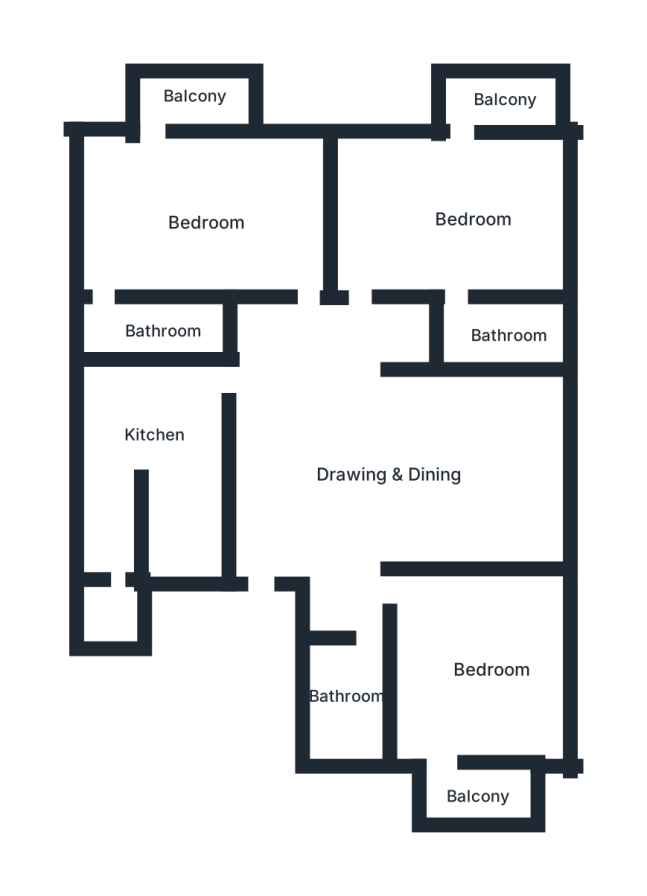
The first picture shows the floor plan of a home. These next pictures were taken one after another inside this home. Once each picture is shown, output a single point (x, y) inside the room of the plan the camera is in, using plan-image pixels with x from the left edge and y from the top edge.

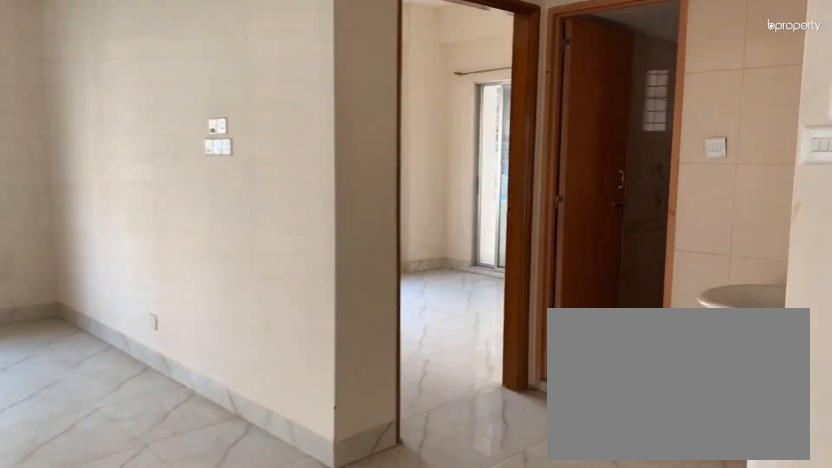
(392, 465)
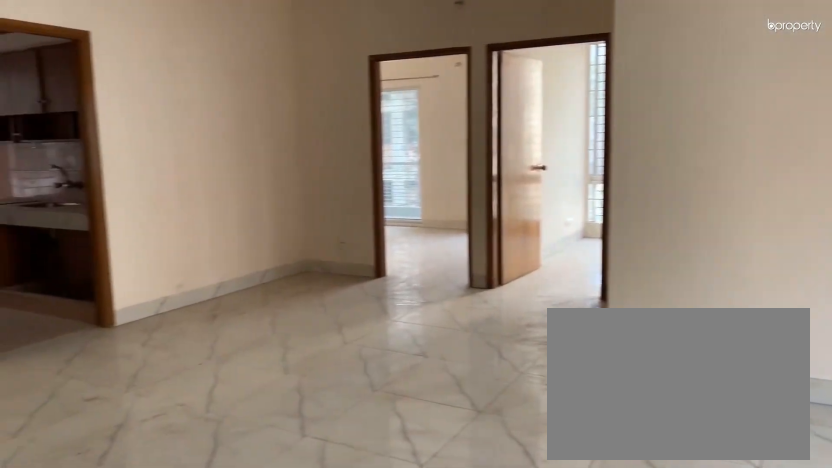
(392, 465)
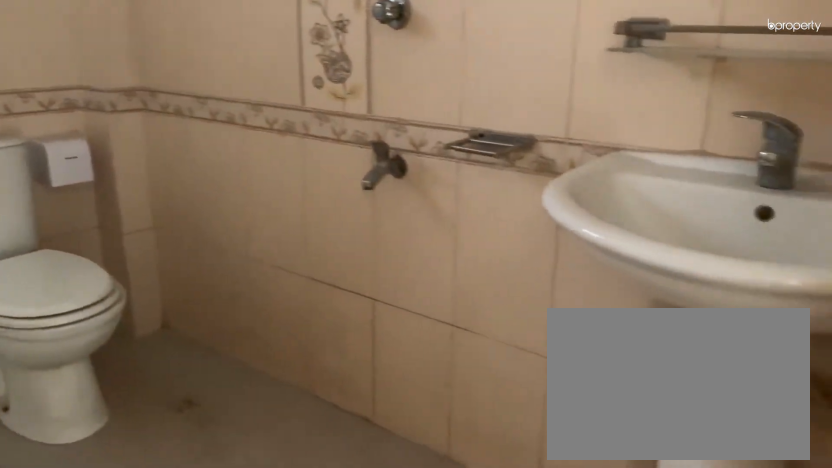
(356, 702)
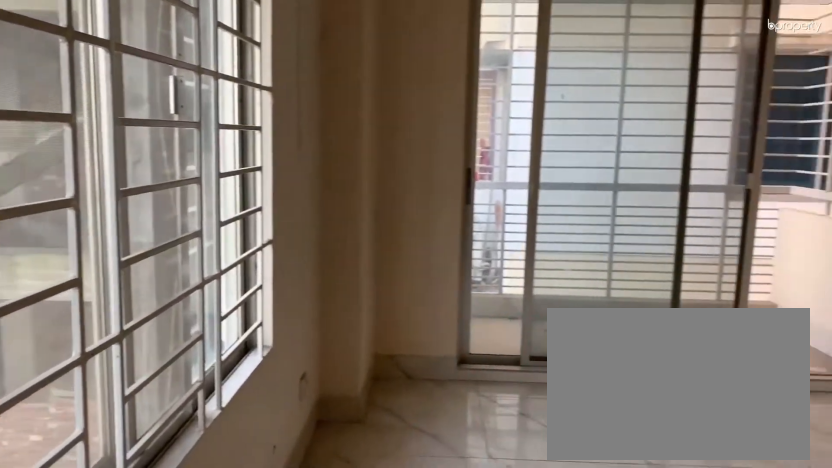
(478, 682)
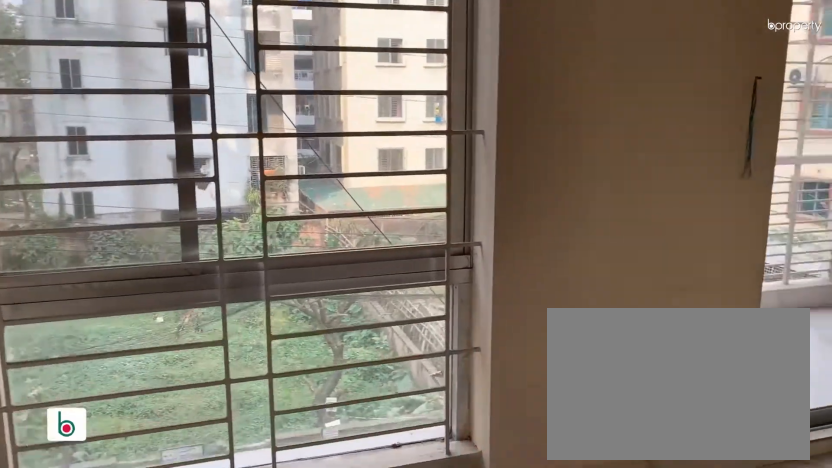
(440, 228)
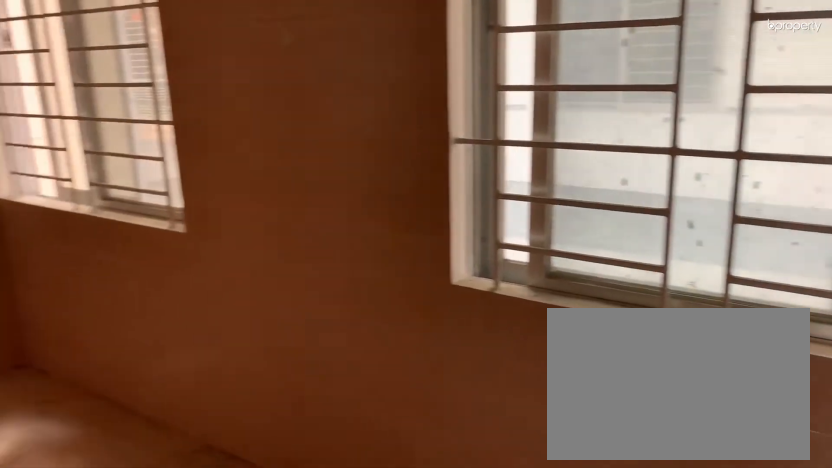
(140, 418)
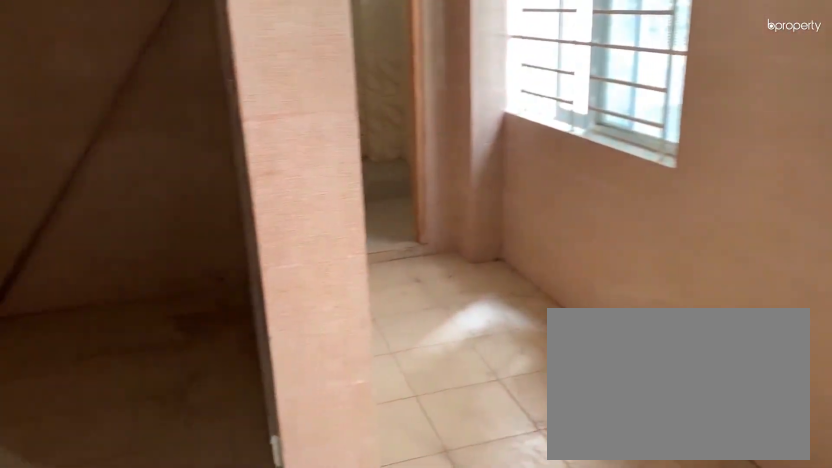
(140, 418)
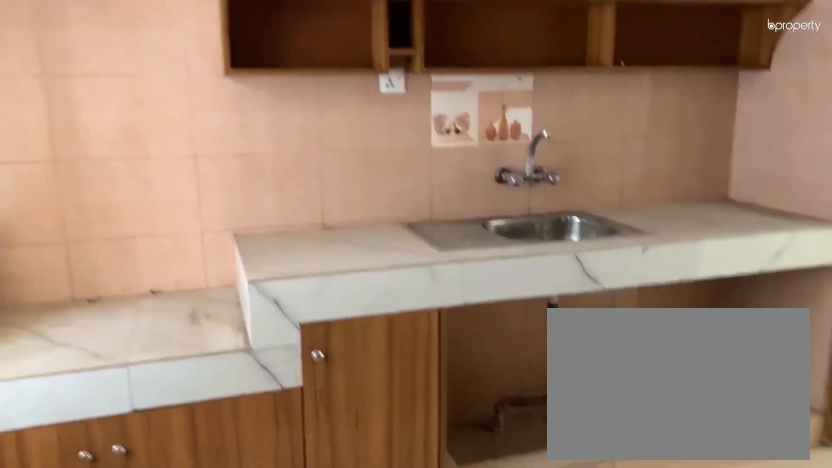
(140, 418)
